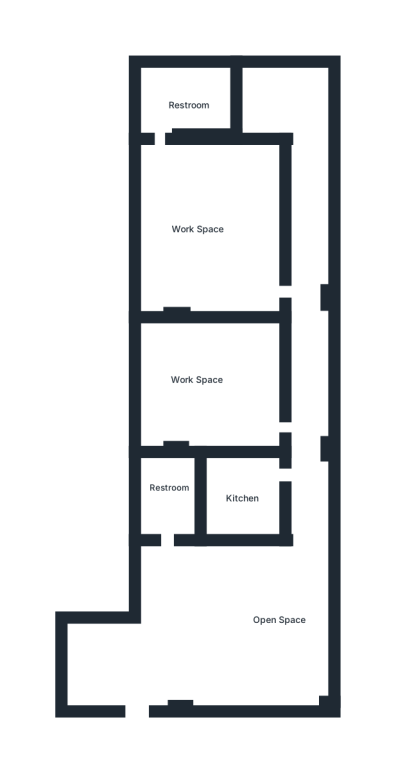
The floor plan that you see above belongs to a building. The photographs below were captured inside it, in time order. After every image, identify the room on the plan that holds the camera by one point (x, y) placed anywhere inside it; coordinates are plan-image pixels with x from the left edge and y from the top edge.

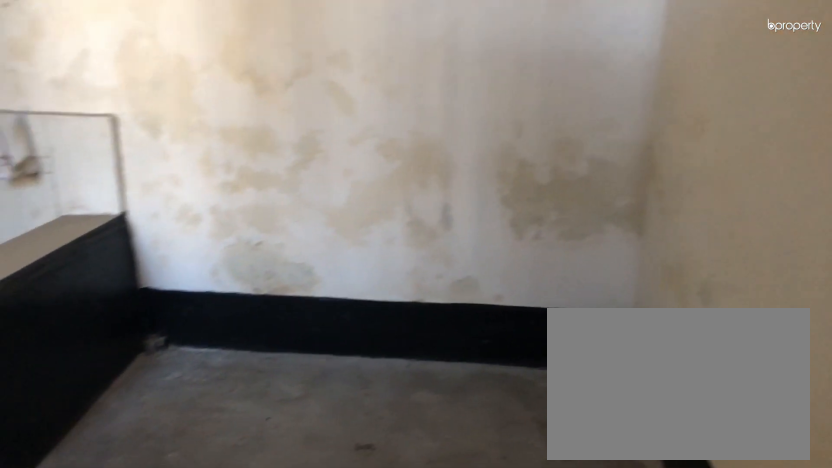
(241, 494)
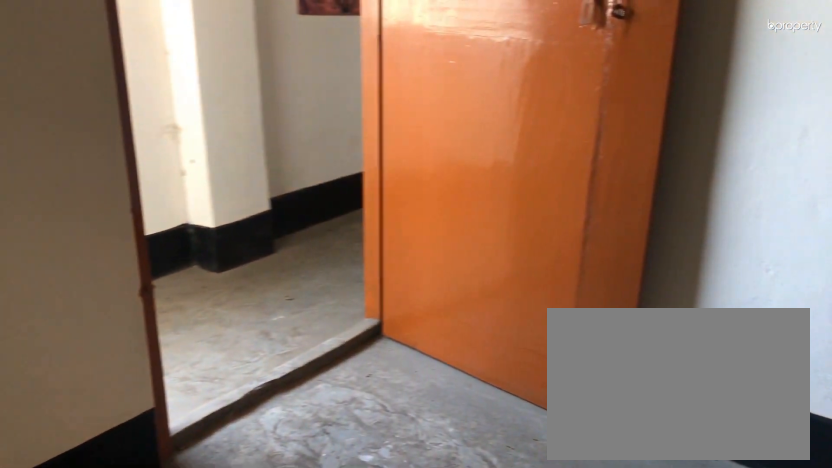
(194, 389)
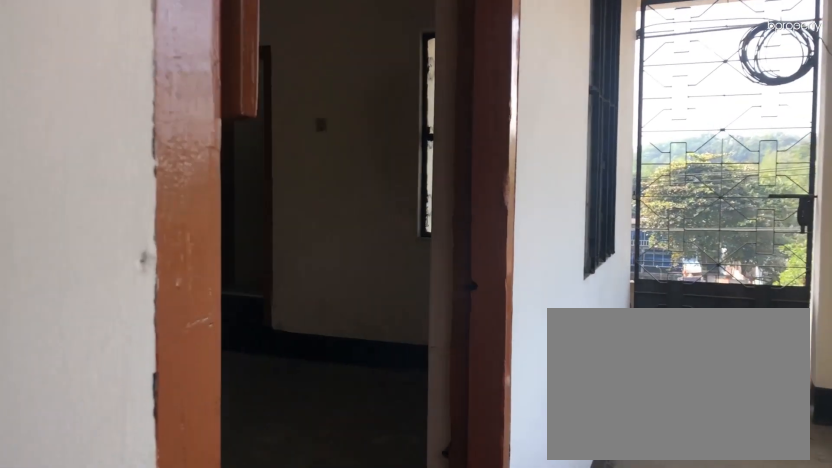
(297, 288)
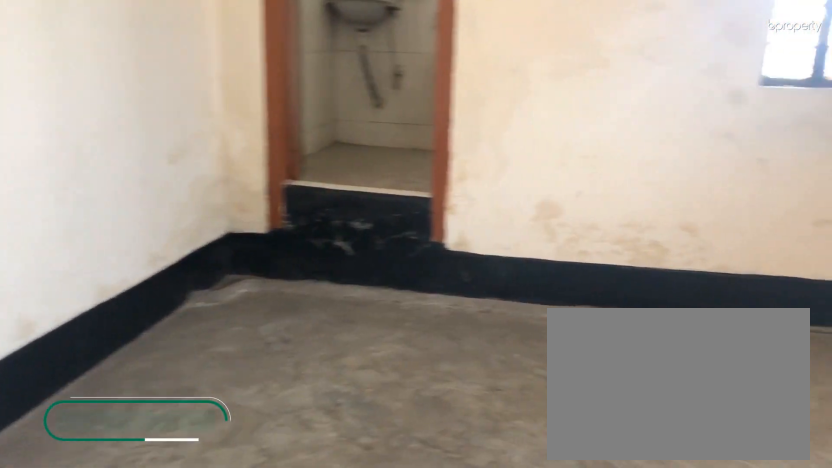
(194, 225)
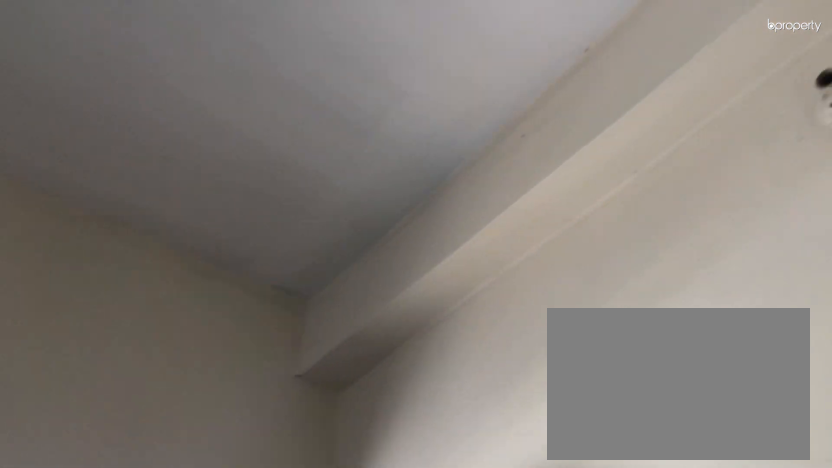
(194, 225)
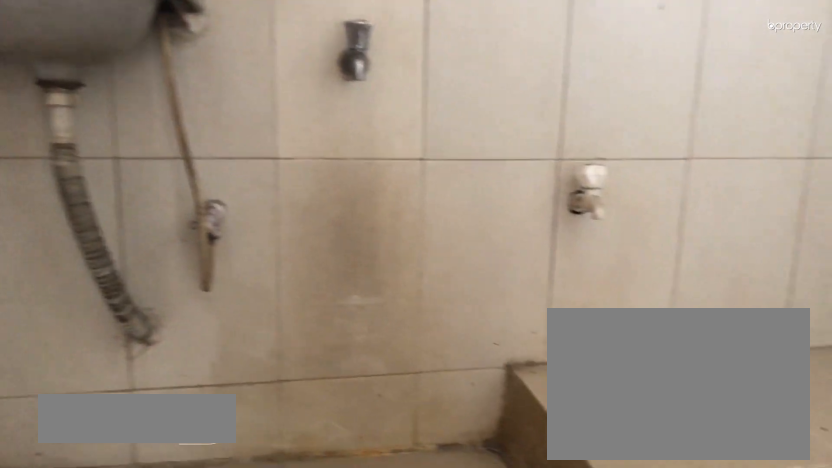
(182, 102)
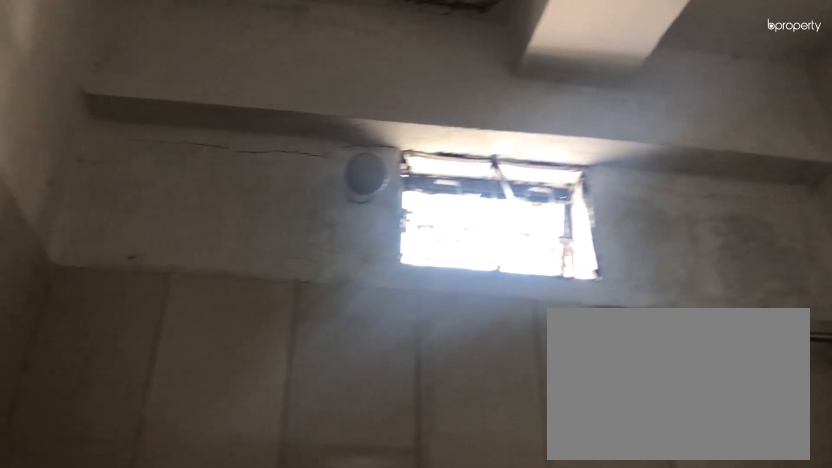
(182, 102)
